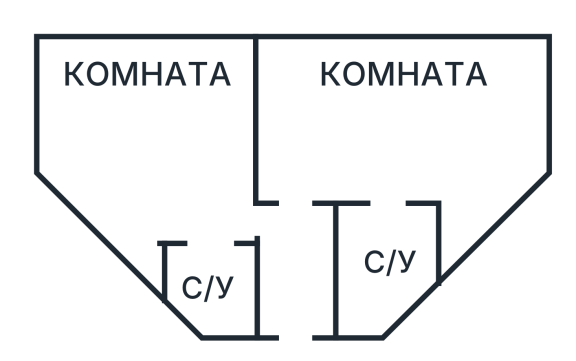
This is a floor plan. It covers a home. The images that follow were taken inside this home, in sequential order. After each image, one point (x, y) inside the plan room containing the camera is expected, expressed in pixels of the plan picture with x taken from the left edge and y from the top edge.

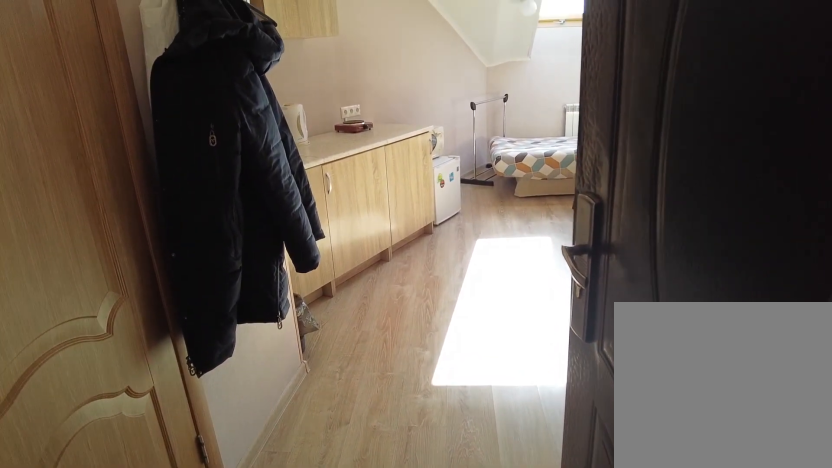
(277, 230)
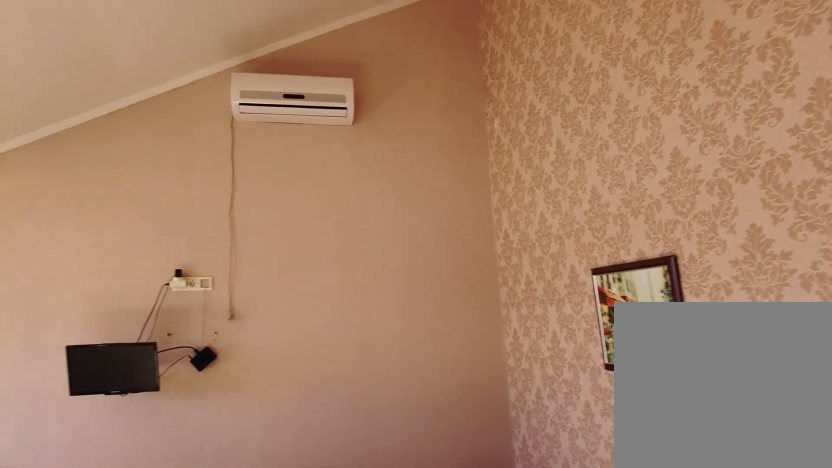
(188, 193)
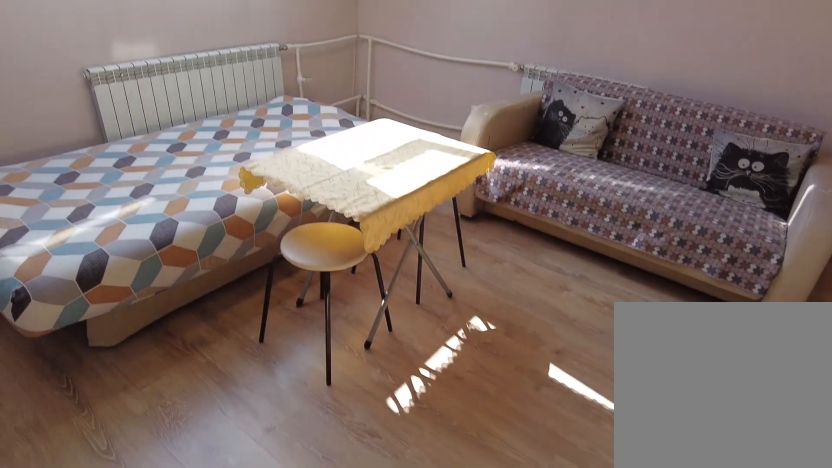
(188, 193)
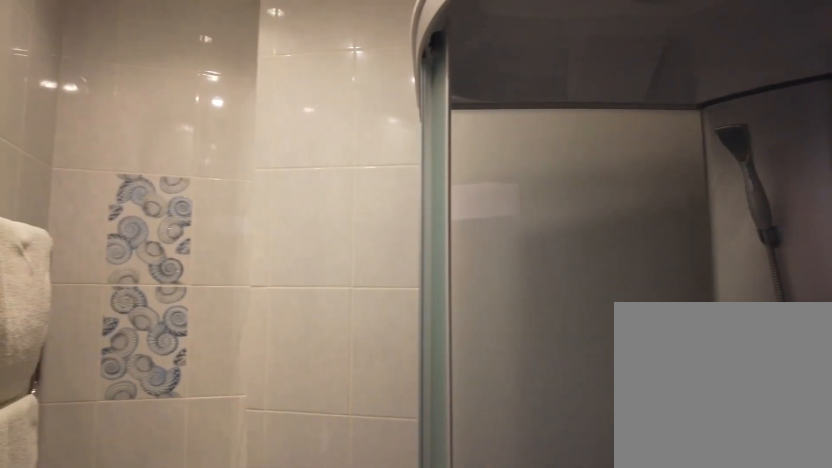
(222, 275)
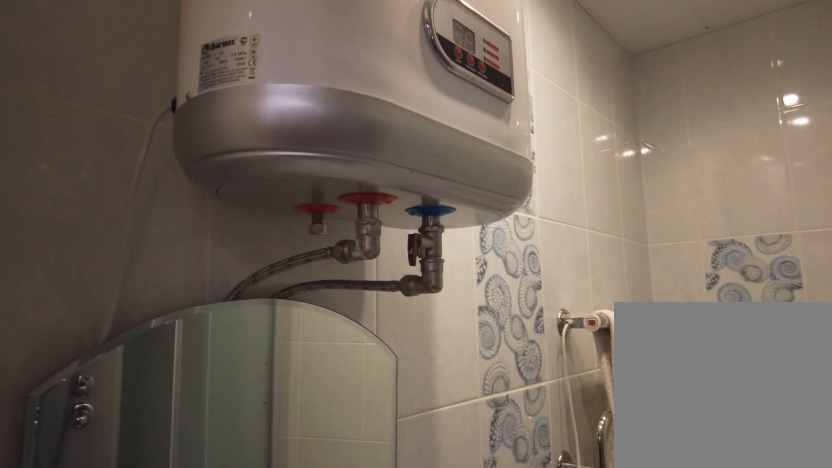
(222, 275)
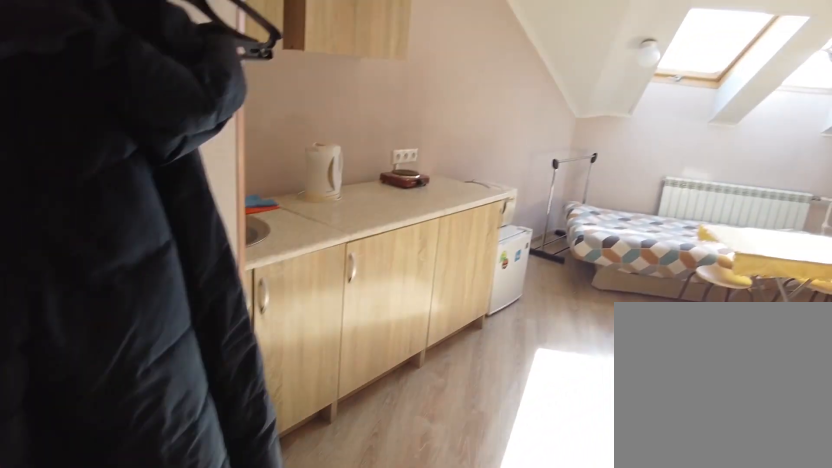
(194, 212)
